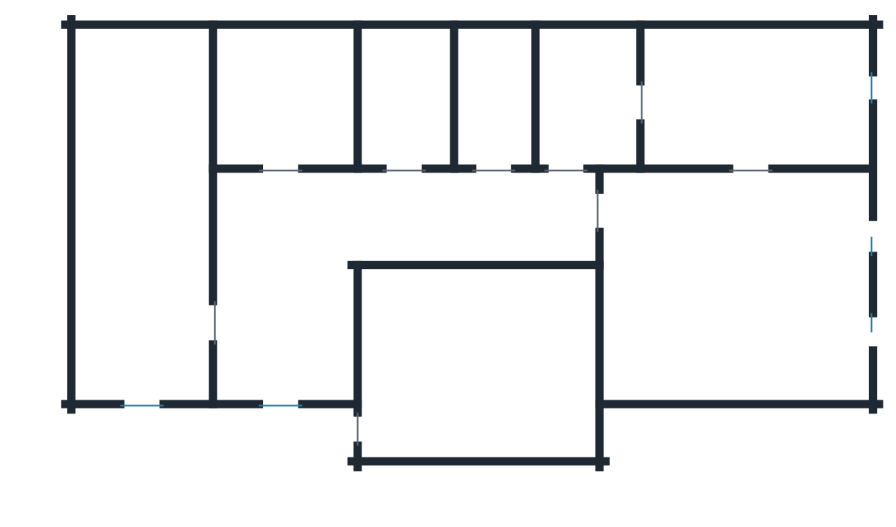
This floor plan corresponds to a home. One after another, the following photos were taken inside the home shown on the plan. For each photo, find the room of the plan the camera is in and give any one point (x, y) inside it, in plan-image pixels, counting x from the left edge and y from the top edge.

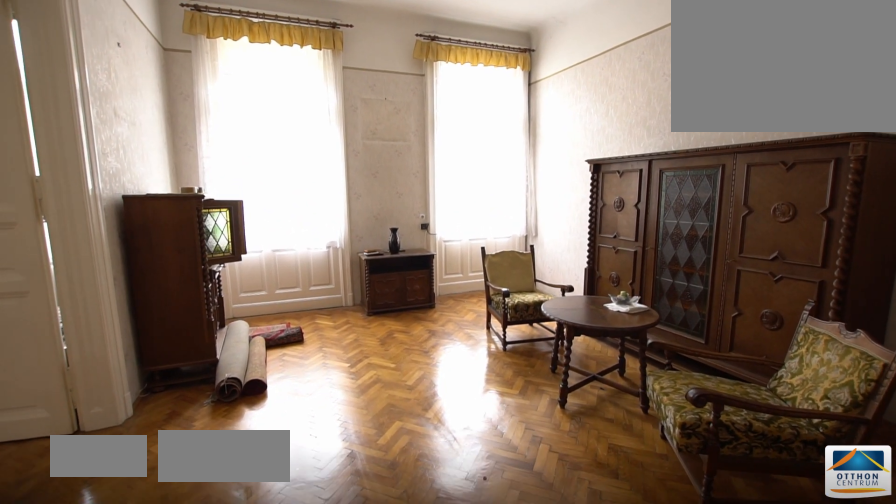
(740, 292)
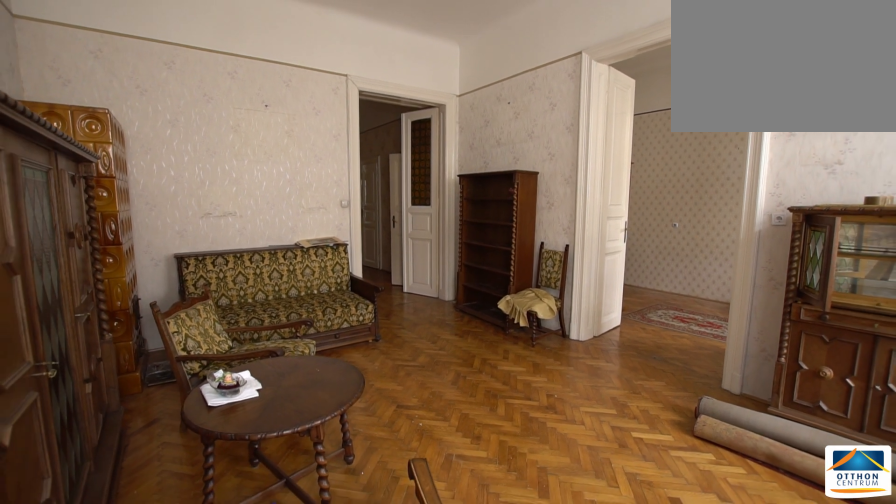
(740, 291)
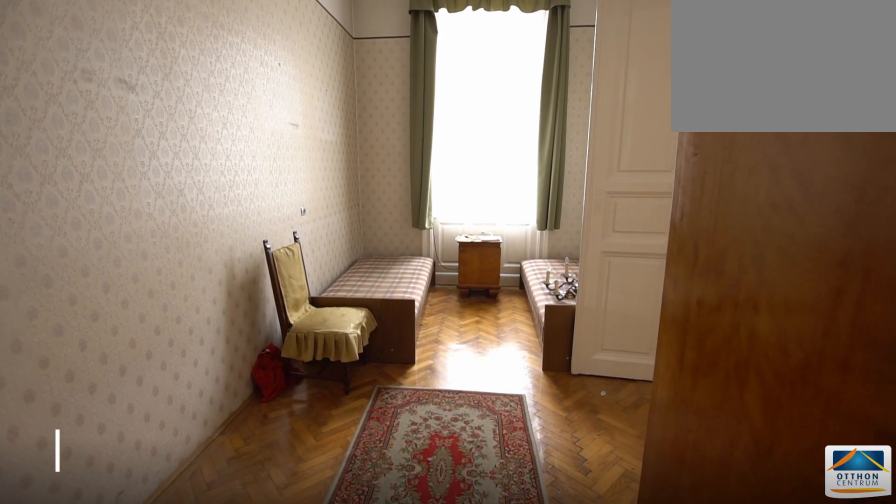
(753, 96)
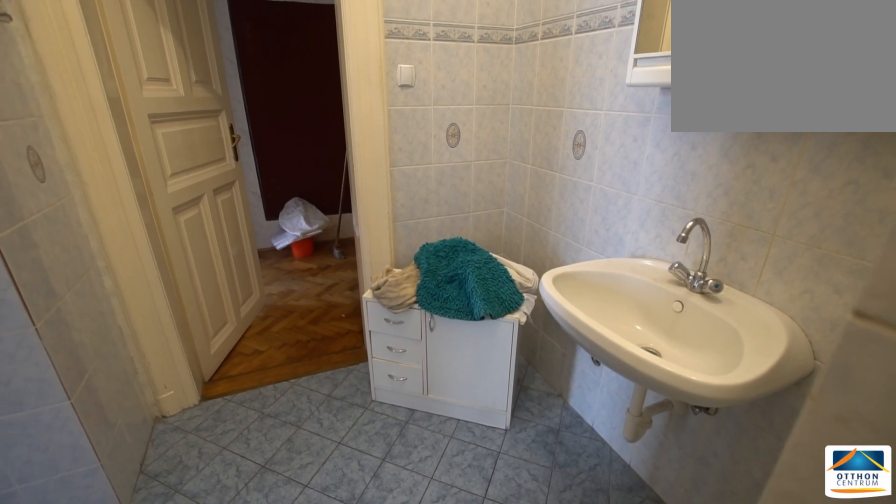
(585, 96)
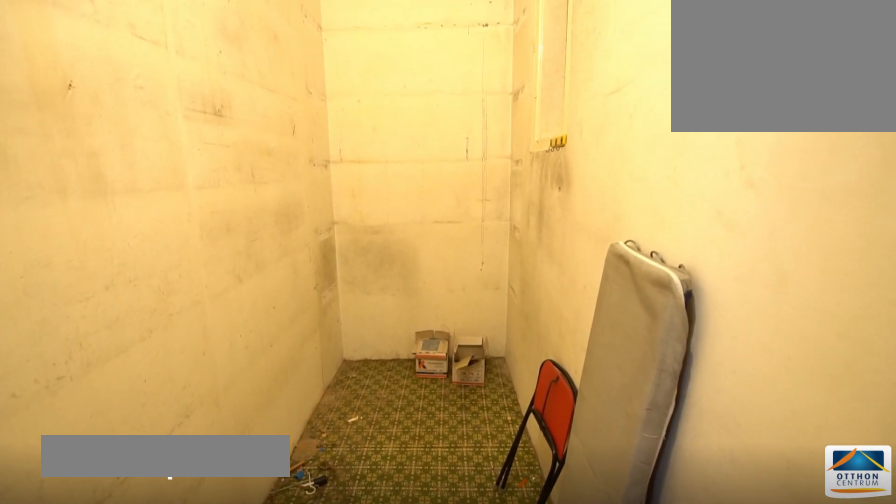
(487, 96)
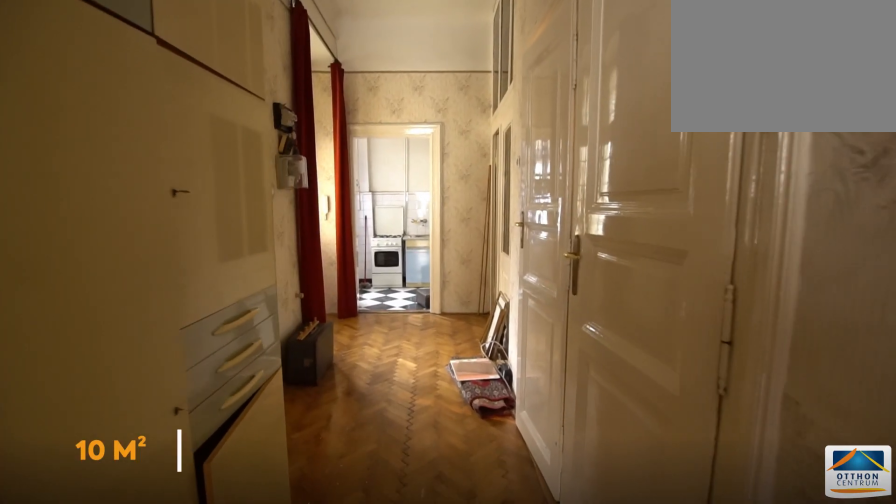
(419, 216)
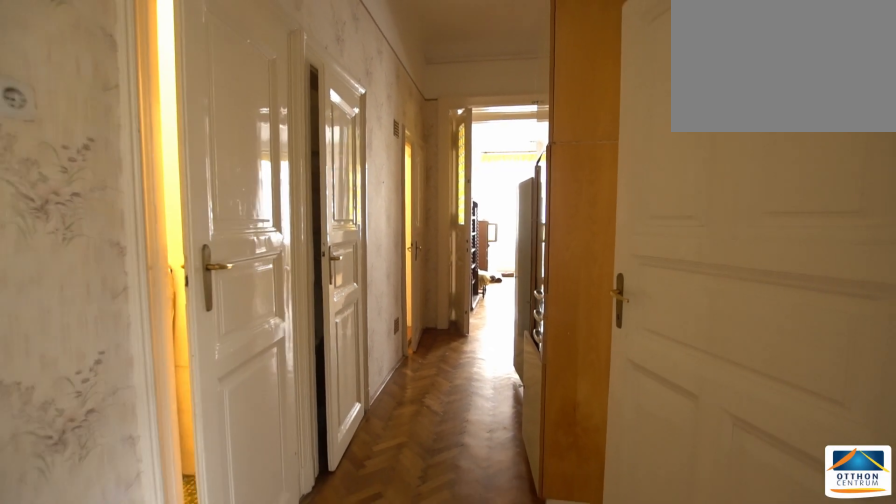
(419, 217)
